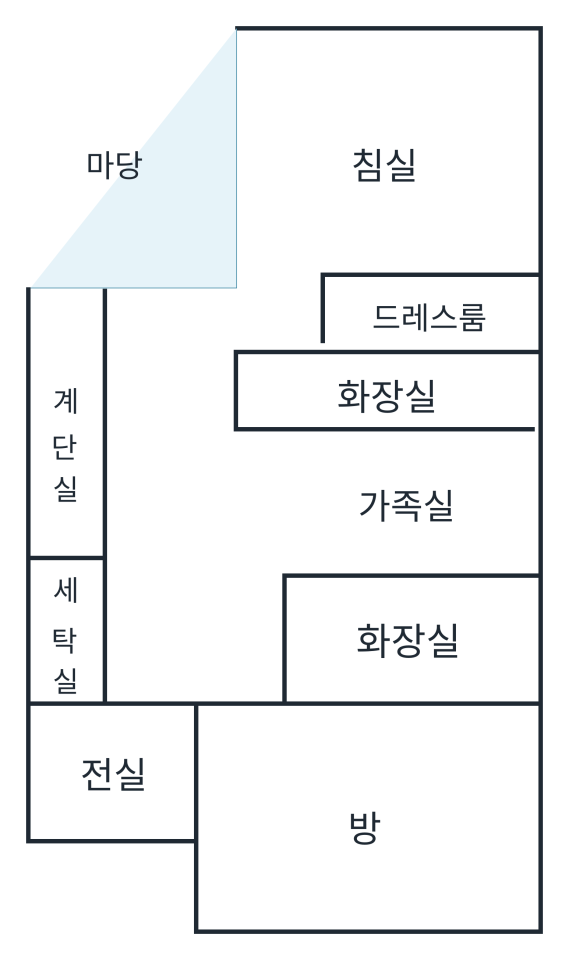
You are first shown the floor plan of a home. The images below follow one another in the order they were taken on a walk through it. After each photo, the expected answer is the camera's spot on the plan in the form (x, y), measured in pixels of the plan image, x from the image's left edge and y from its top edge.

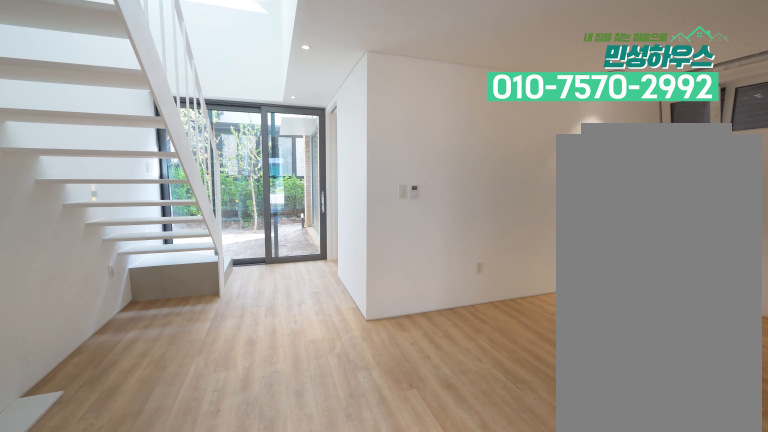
(153, 642)
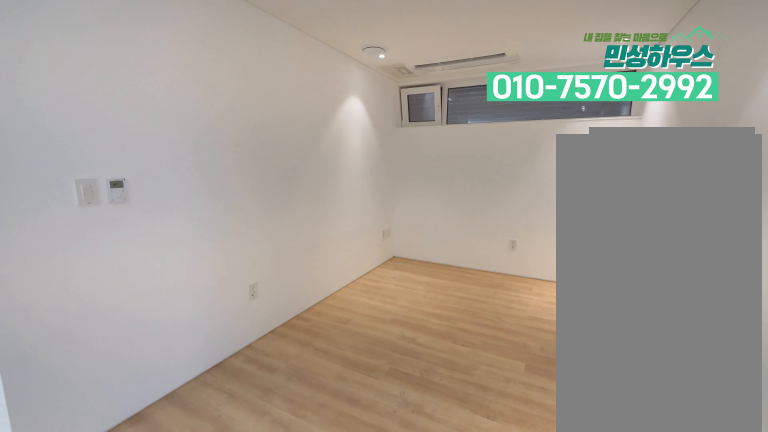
(209, 566)
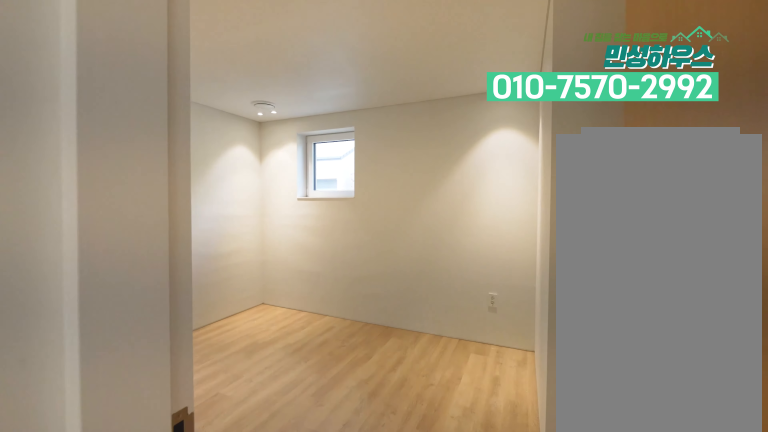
(244, 748)
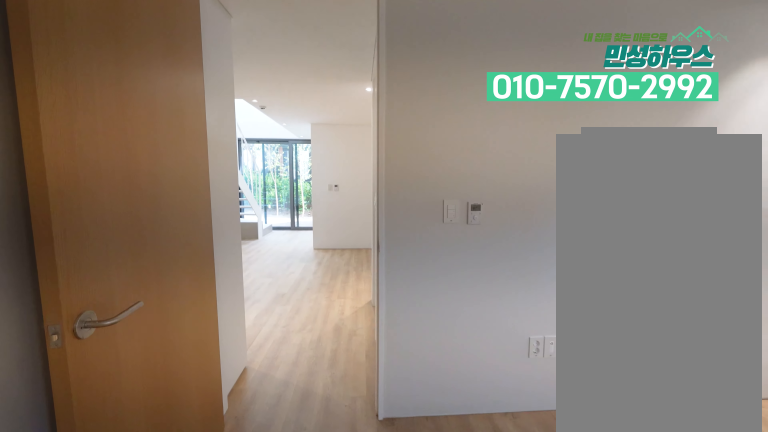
(291, 834)
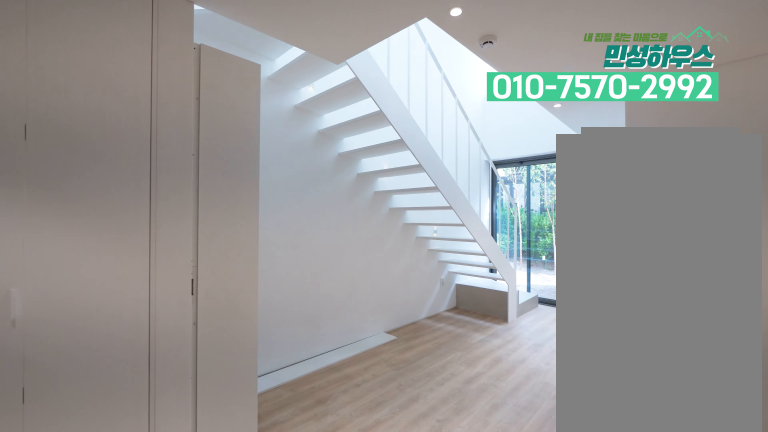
(200, 663)
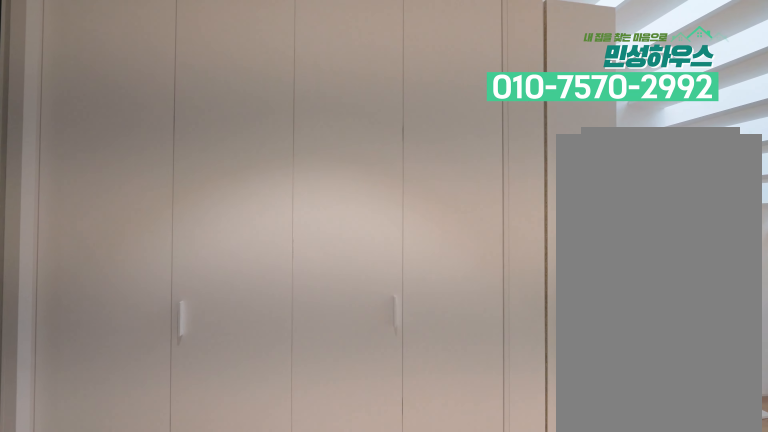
(153, 663)
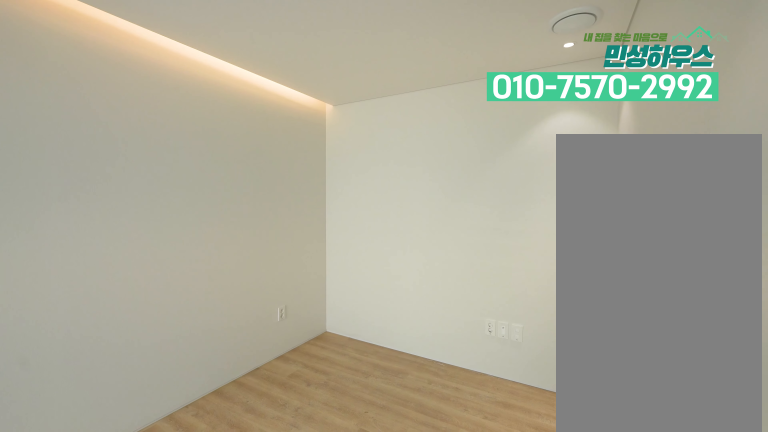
(291, 260)
